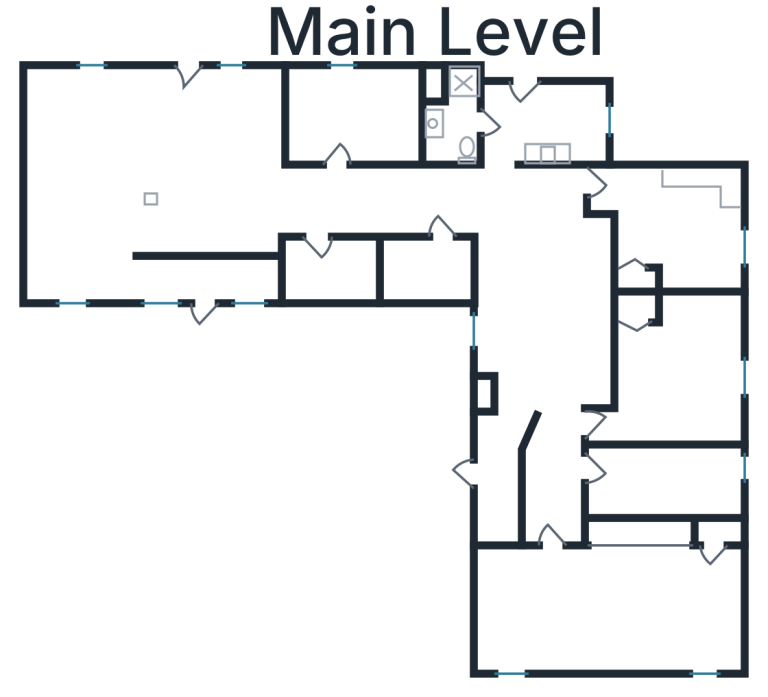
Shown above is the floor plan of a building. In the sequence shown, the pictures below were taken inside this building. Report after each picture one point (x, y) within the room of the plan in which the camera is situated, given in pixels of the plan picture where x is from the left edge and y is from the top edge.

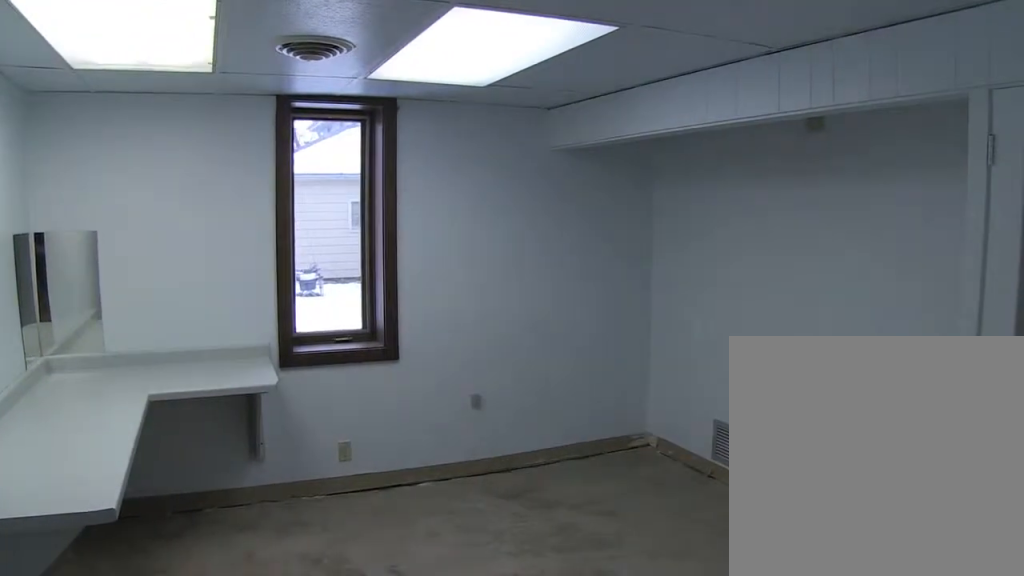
(671, 221)
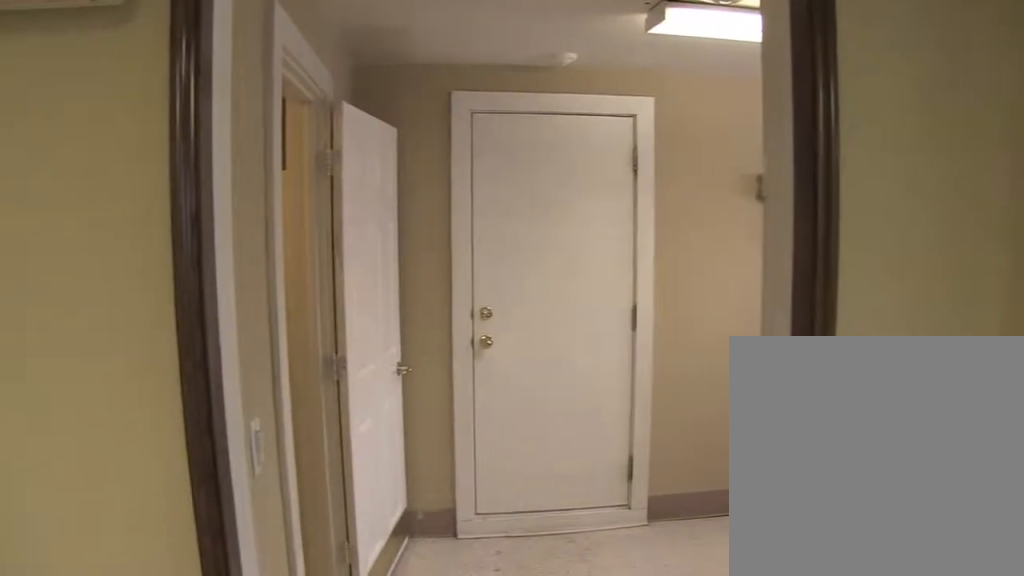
(545, 122)
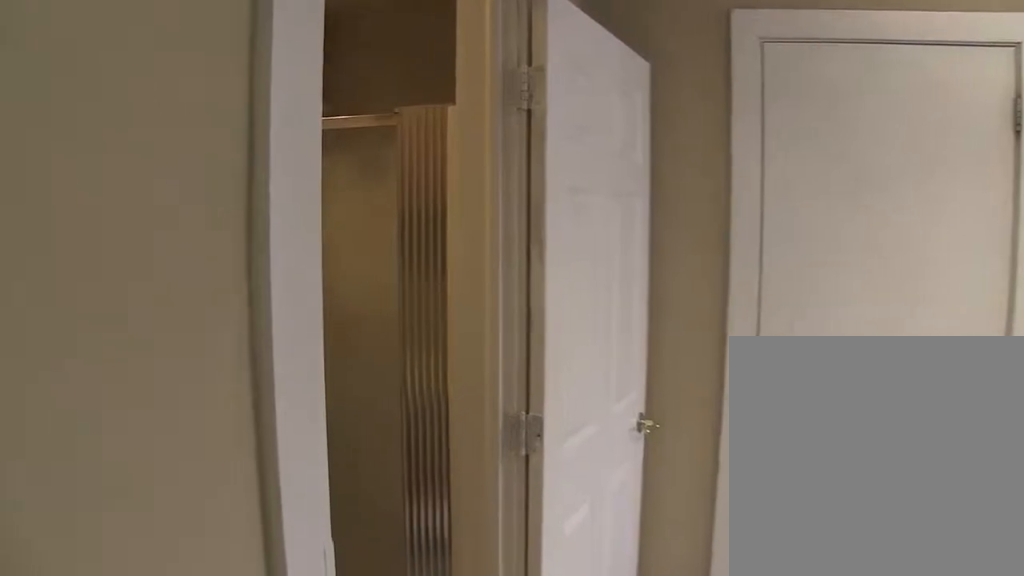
(545, 122)
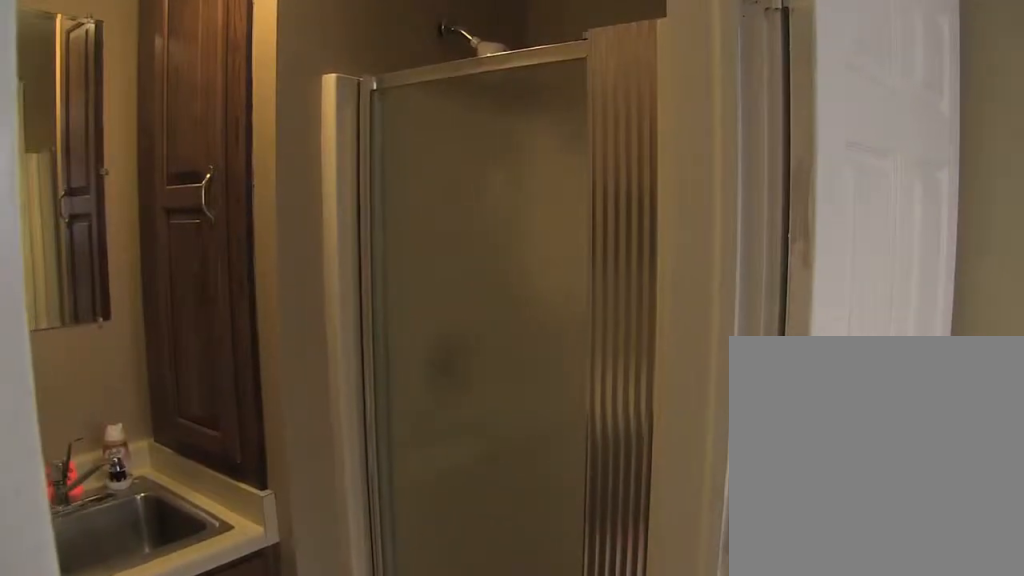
(452, 120)
